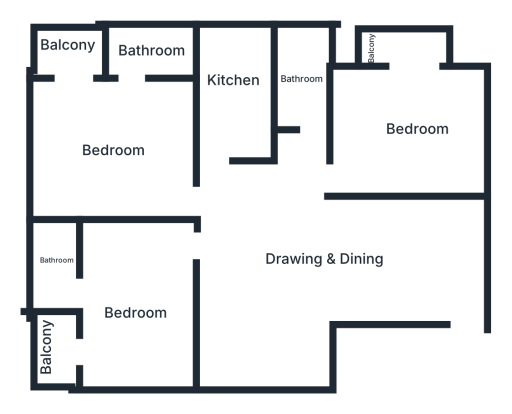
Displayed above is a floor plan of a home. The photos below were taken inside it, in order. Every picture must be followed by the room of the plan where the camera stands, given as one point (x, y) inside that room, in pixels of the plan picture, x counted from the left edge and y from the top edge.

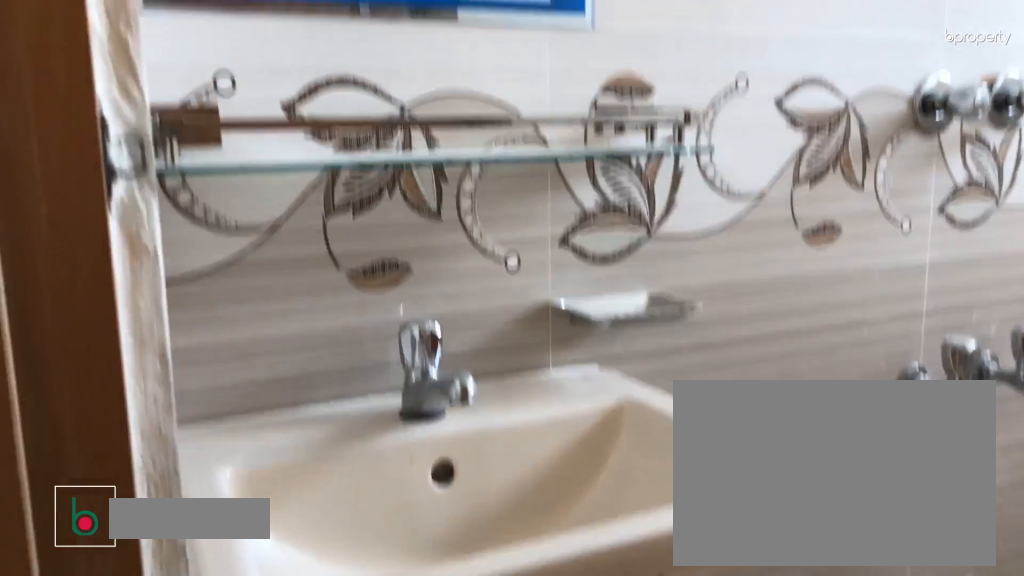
(296, 83)
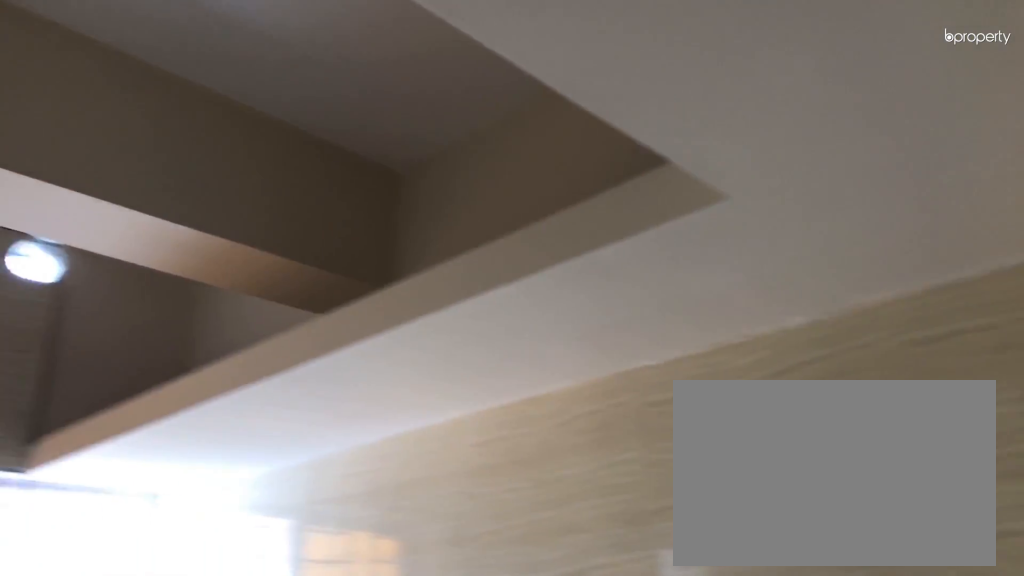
(238, 87)
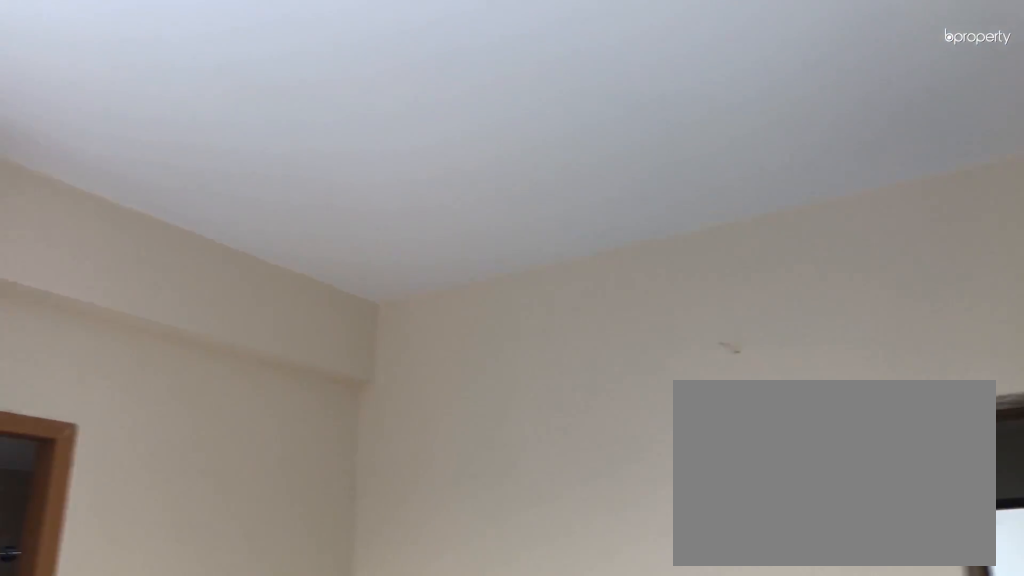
(107, 139)
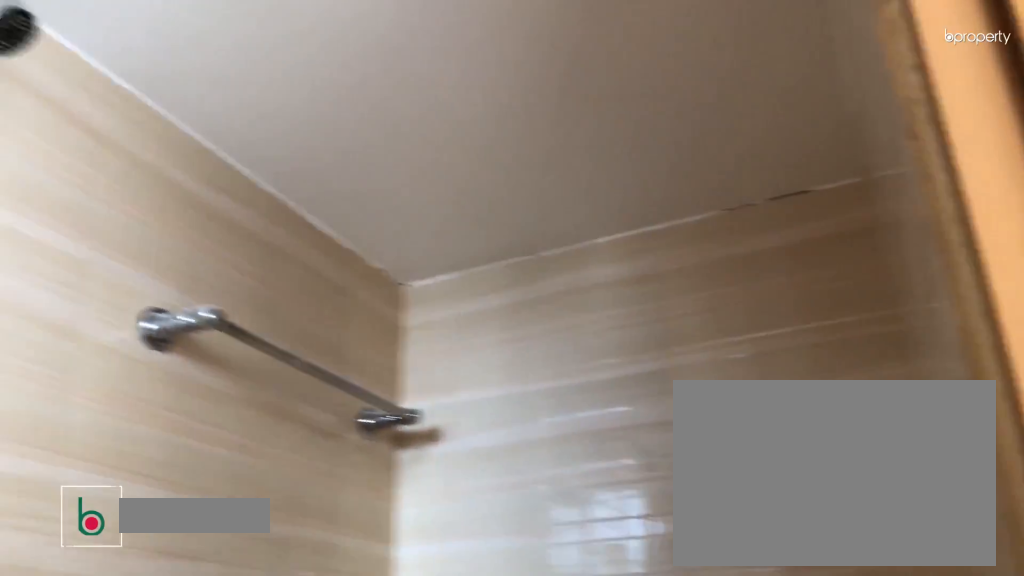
(155, 53)
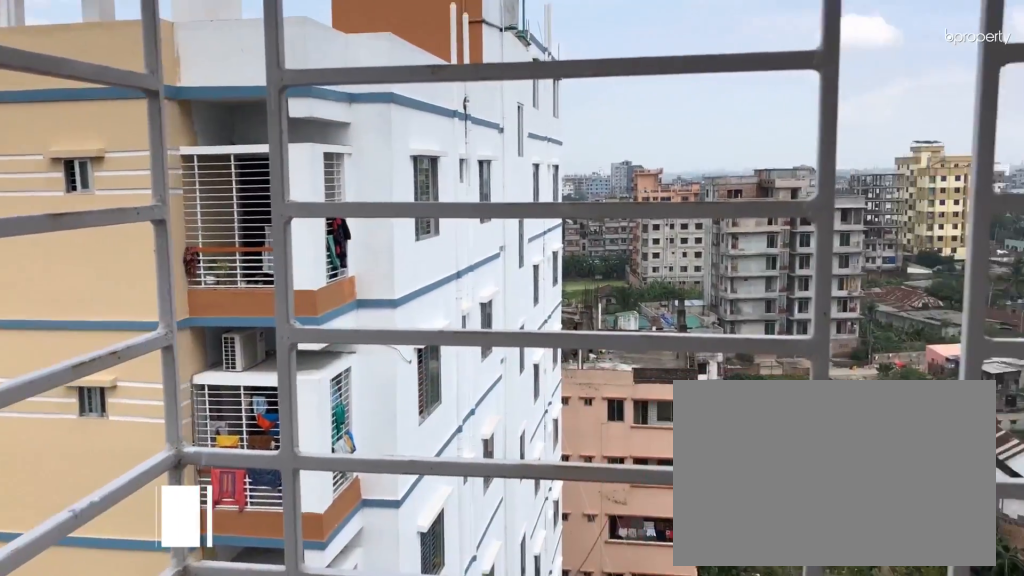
(66, 51)
